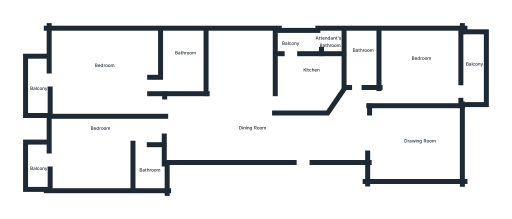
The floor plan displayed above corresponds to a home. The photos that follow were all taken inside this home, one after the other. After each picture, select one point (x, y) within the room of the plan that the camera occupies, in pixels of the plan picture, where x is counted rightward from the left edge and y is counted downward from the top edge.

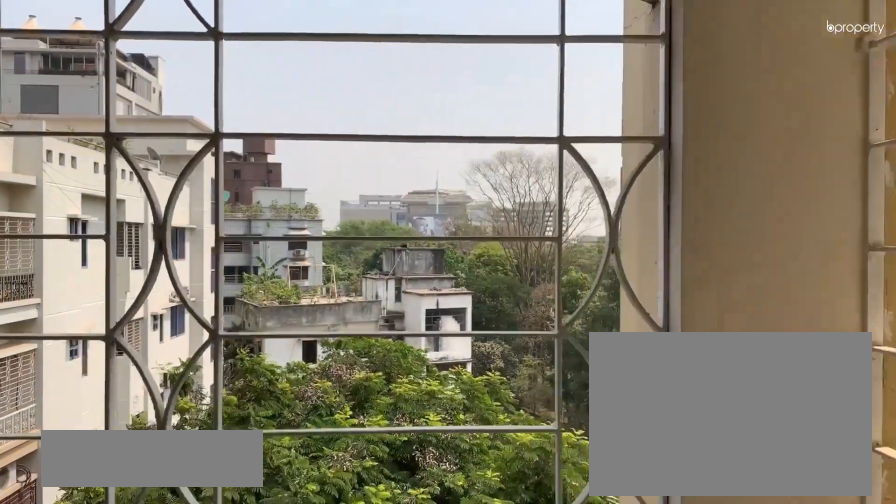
(39, 163)
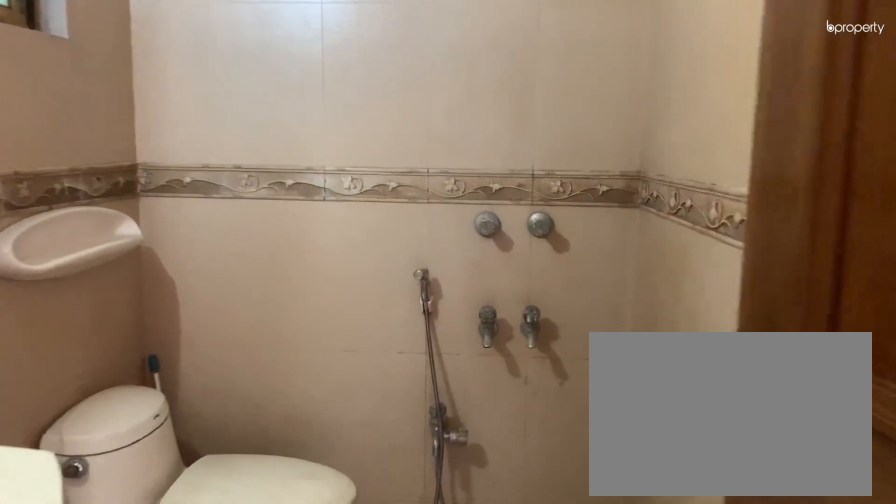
(145, 167)
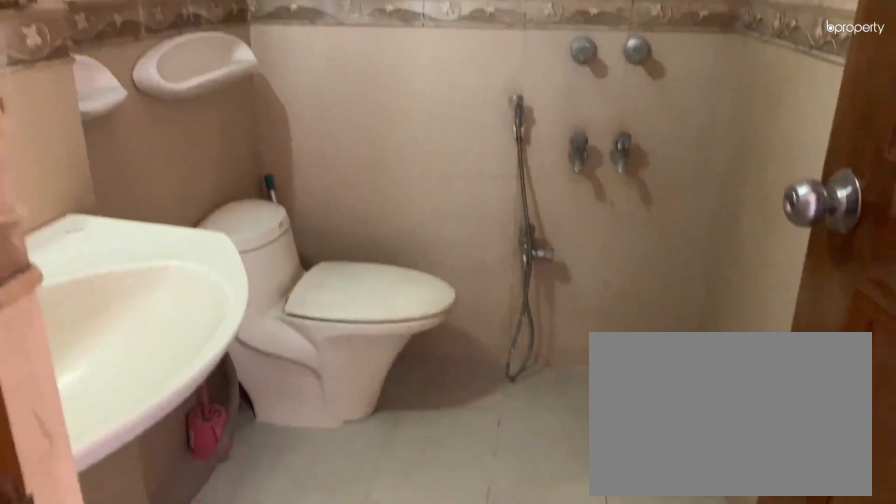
(145, 167)
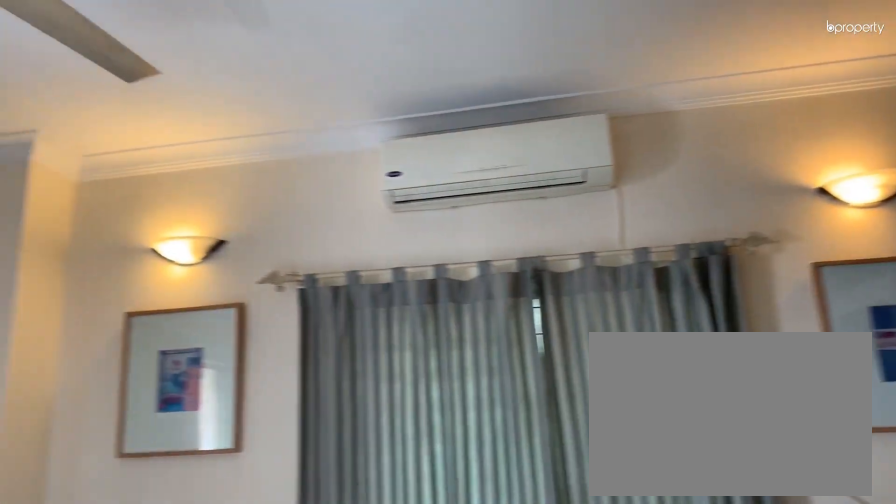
(112, 76)
